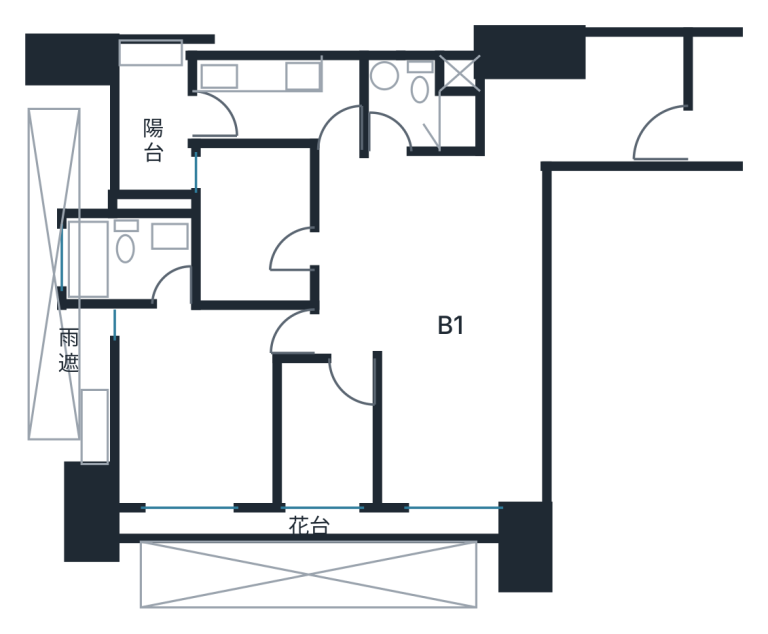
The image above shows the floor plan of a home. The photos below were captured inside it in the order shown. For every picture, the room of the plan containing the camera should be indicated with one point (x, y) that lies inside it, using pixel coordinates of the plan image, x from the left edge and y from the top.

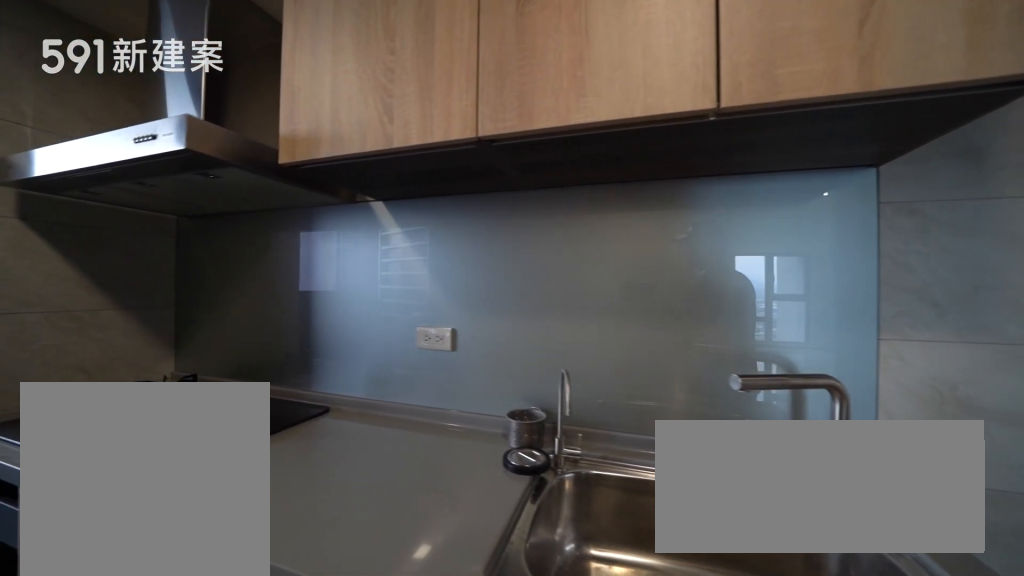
(279, 99)
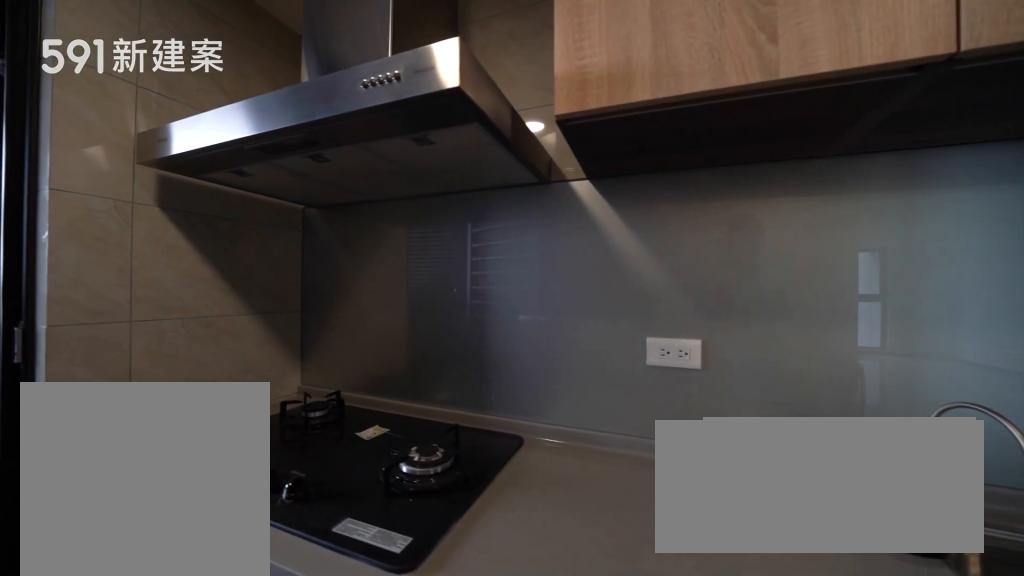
(279, 99)
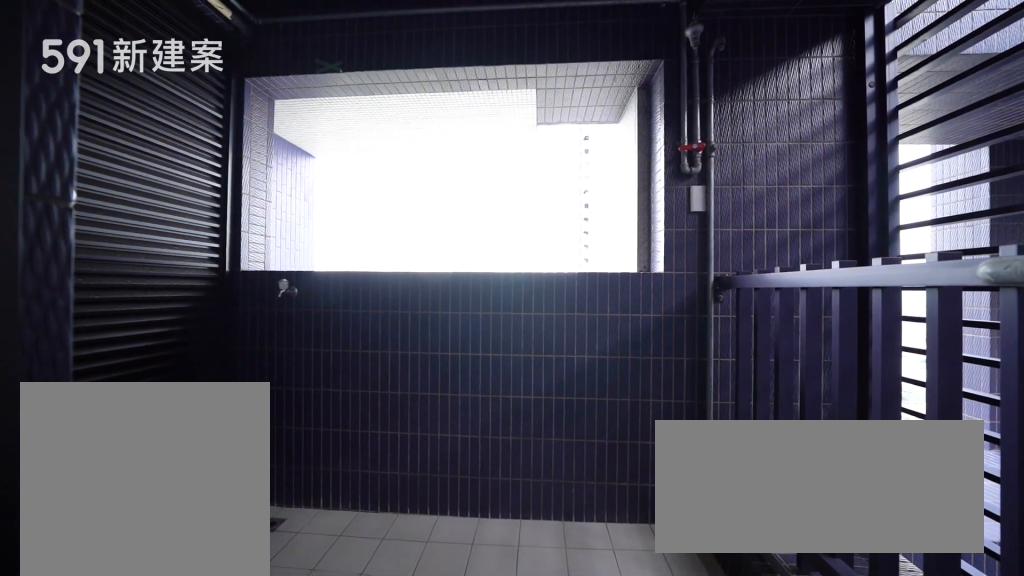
(150, 140)
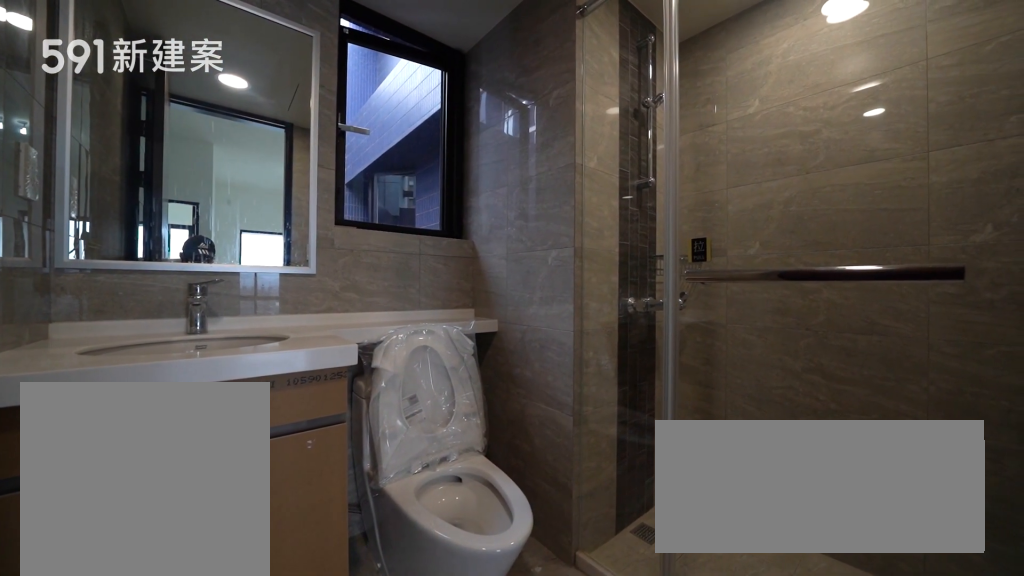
(418, 110)
